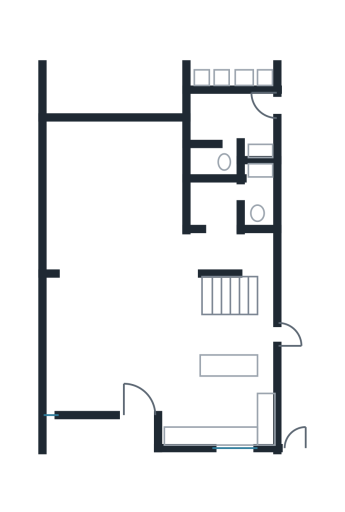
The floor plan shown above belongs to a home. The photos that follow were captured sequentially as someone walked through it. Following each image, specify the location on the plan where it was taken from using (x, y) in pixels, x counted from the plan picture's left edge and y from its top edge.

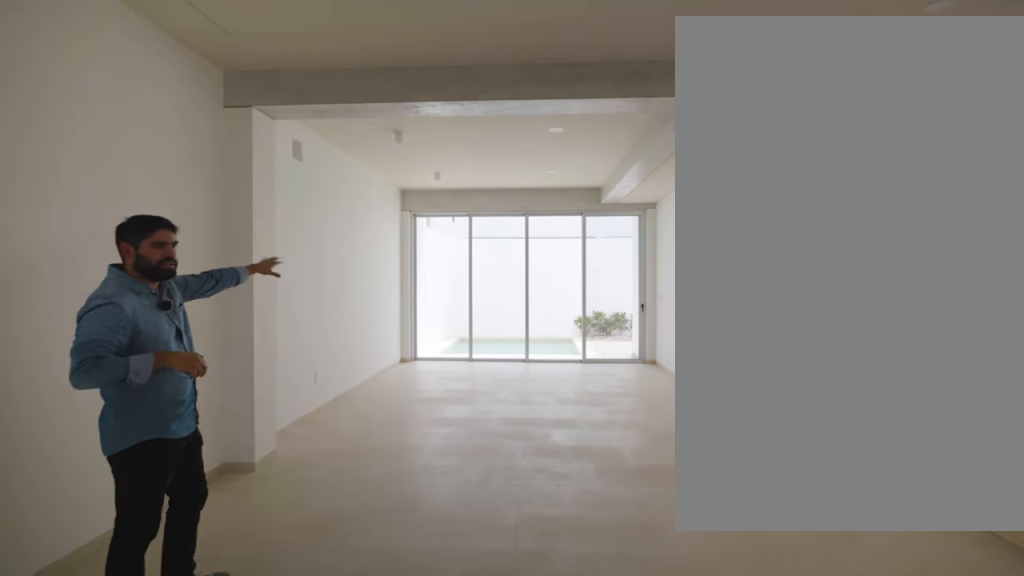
(78, 390)
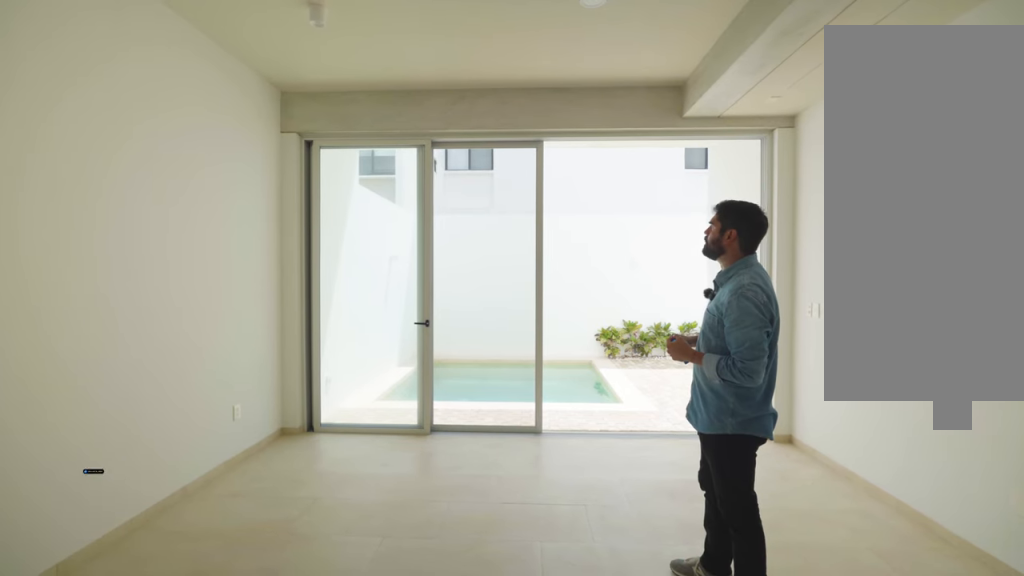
(112, 212)
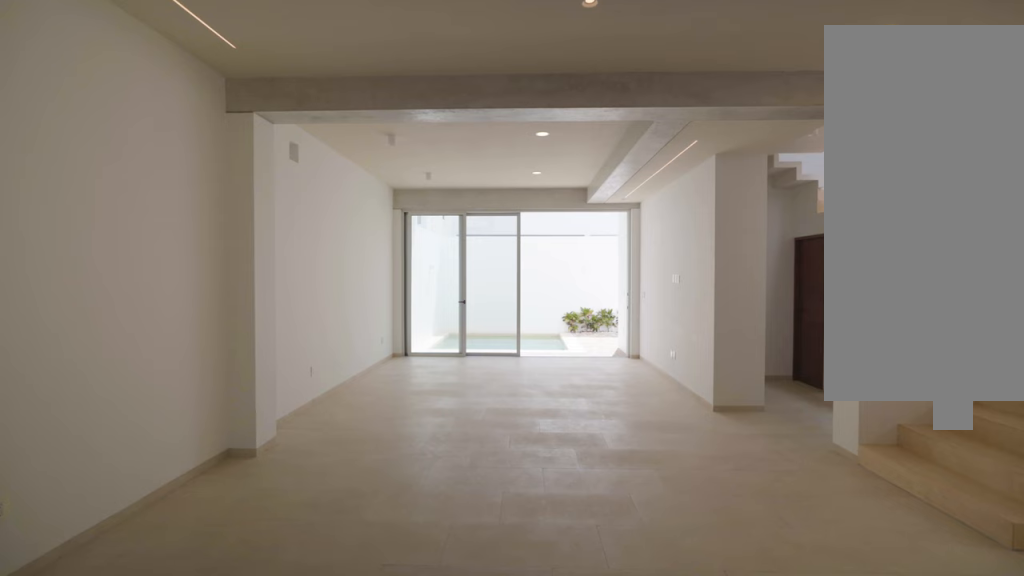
(113, 338)
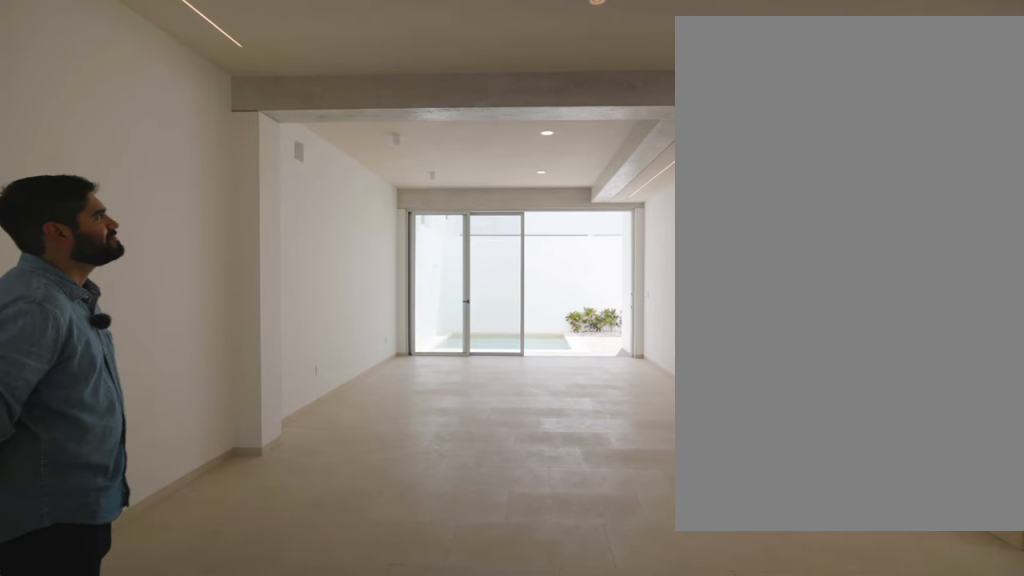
(113, 338)
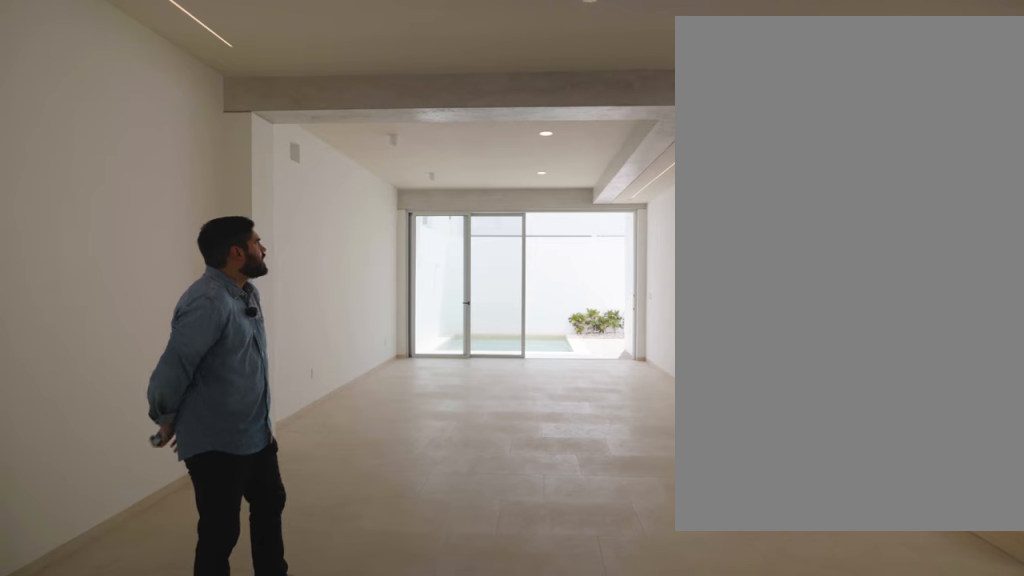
(114, 338)
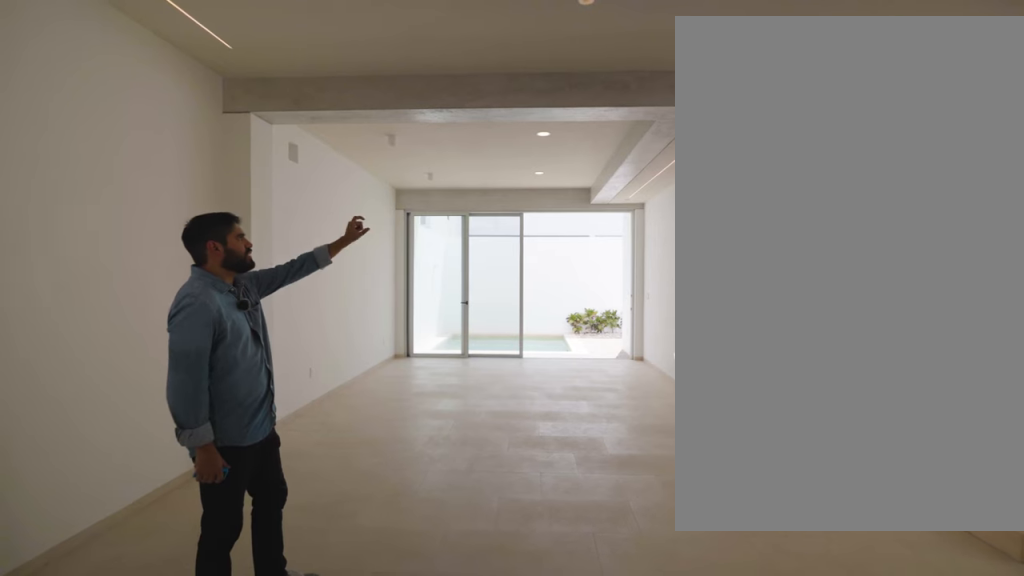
(114, 338)
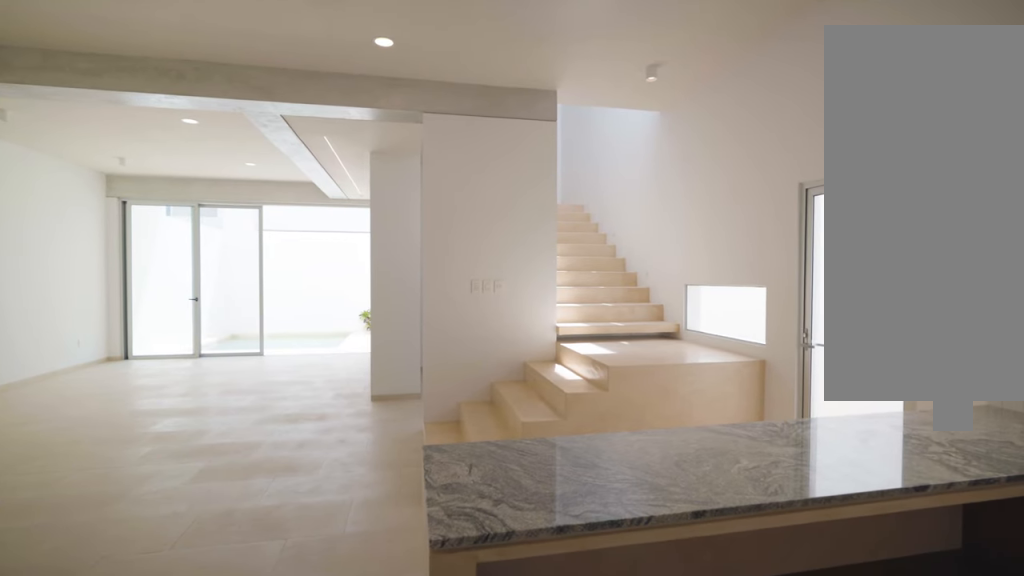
(195, 372)
